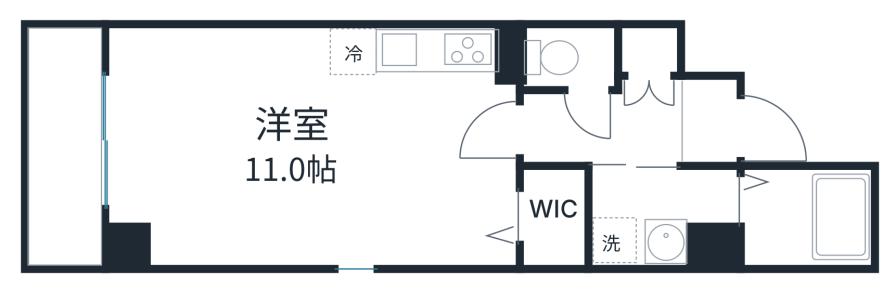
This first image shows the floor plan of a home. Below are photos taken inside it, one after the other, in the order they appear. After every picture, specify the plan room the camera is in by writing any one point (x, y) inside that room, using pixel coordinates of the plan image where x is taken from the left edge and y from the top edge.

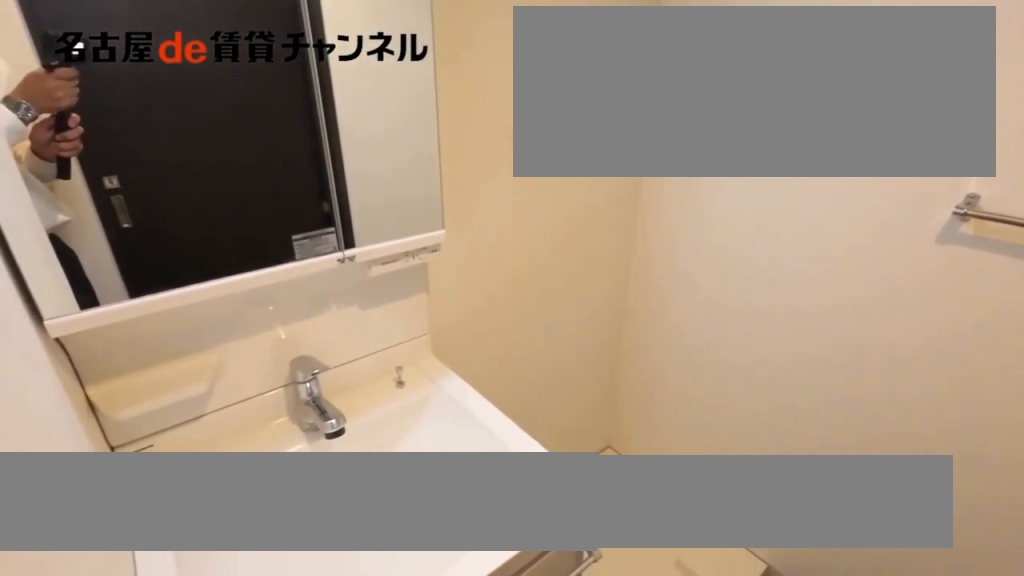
(663, 213)
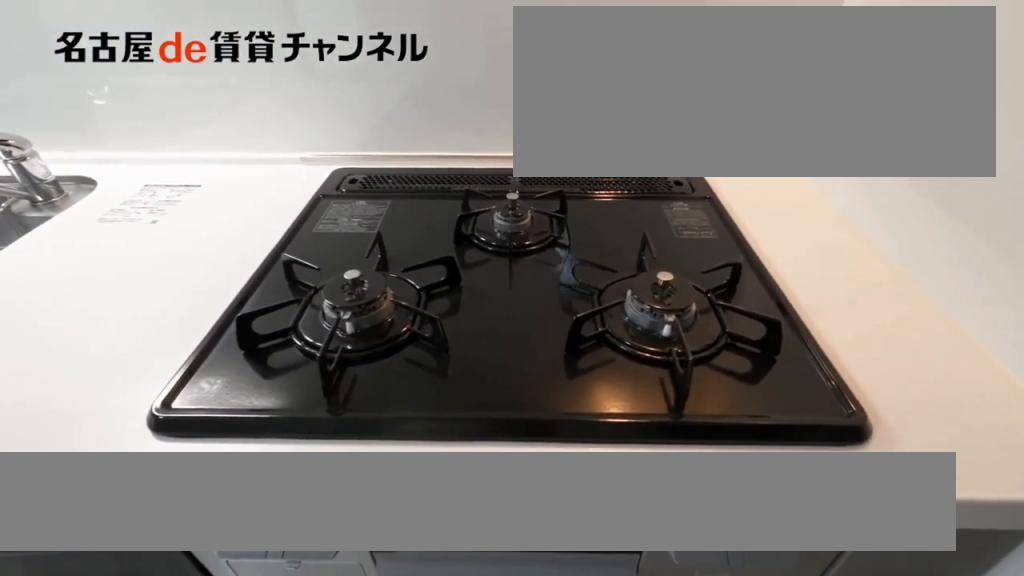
(426, 62)
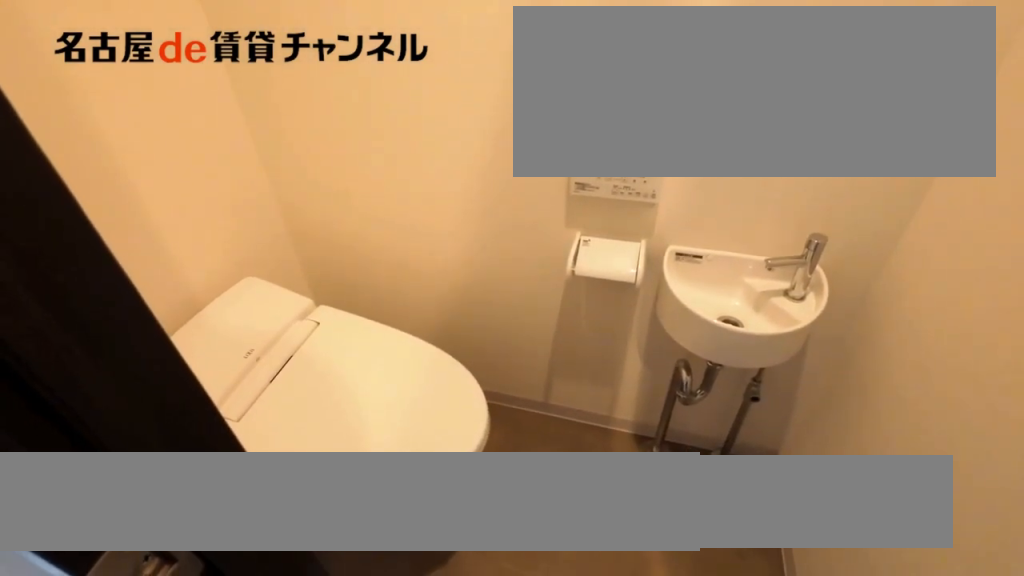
(572, 60)
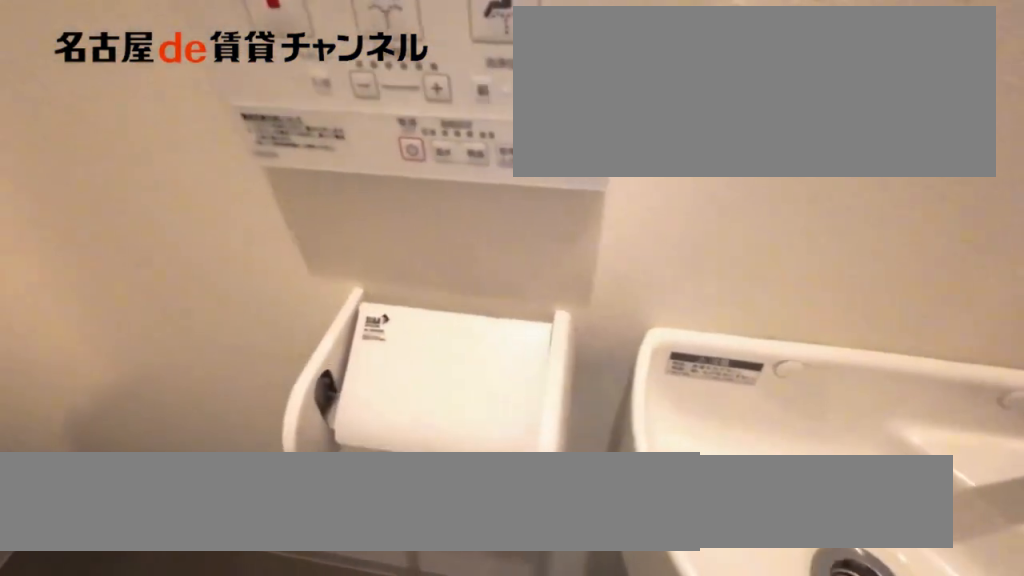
(572, 60)
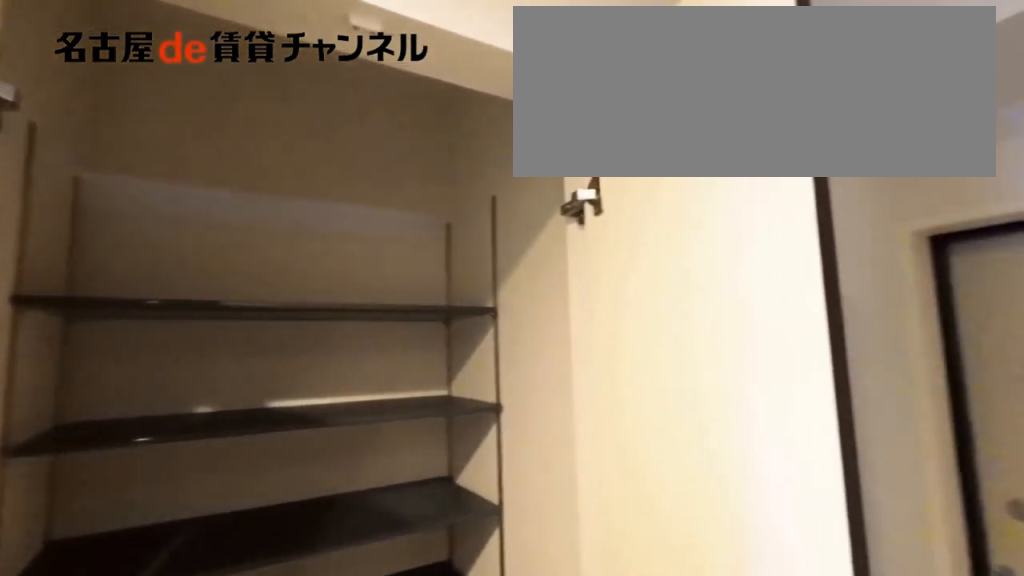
(647, 52)
